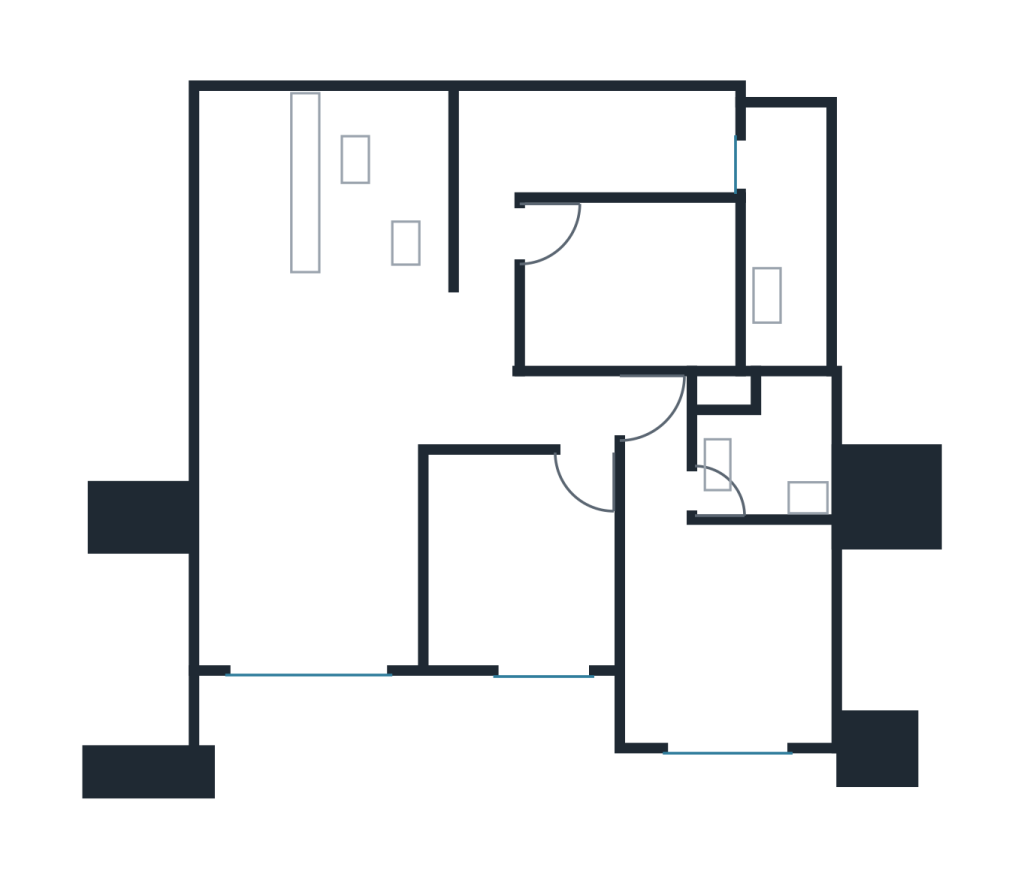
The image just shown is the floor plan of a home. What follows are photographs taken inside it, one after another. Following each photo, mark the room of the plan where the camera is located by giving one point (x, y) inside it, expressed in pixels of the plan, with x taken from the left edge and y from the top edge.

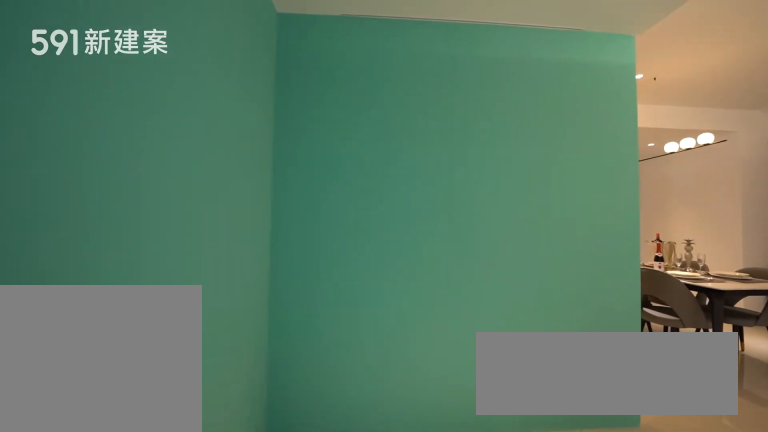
(254, 189)
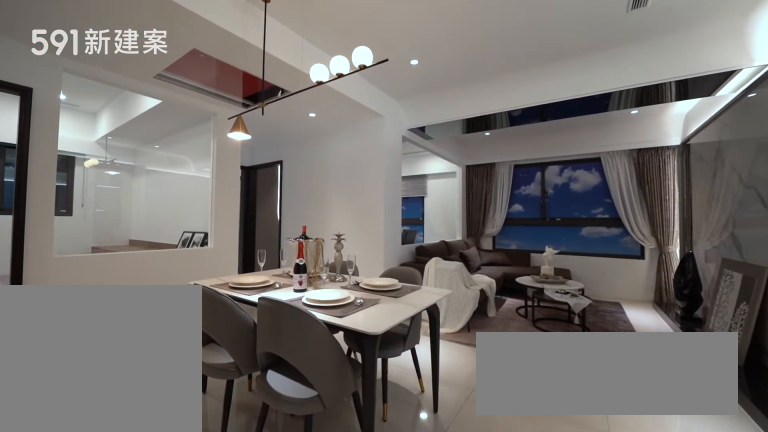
(332, 367)
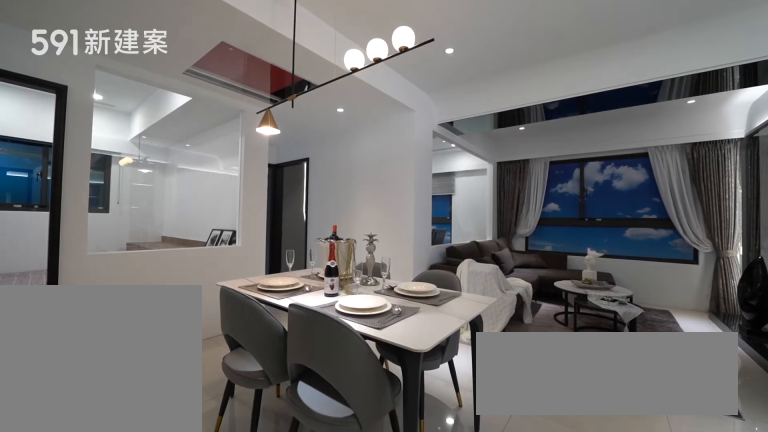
(332, 367)
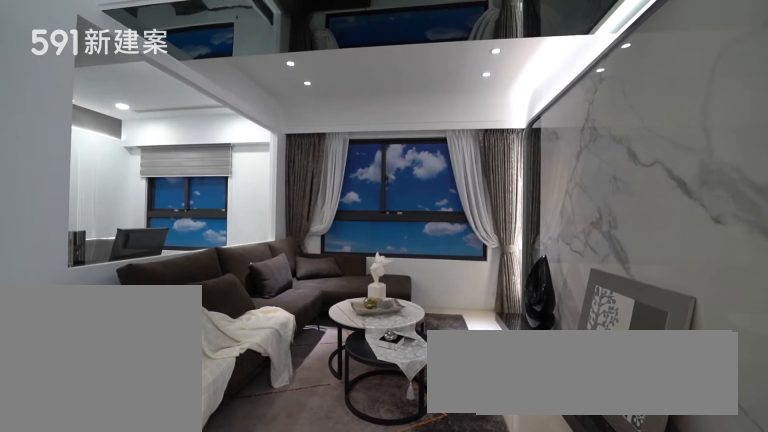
(309, 556)
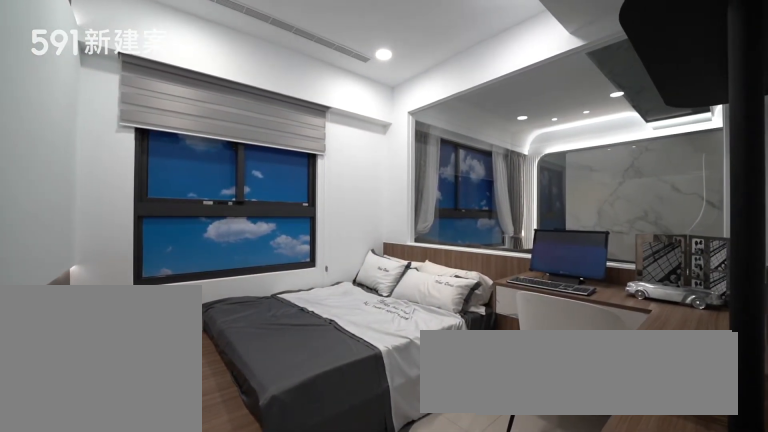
(520, 558)
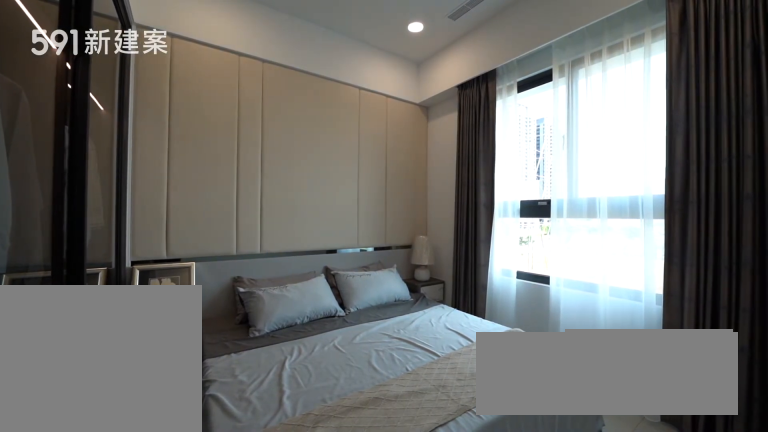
(719, 604)
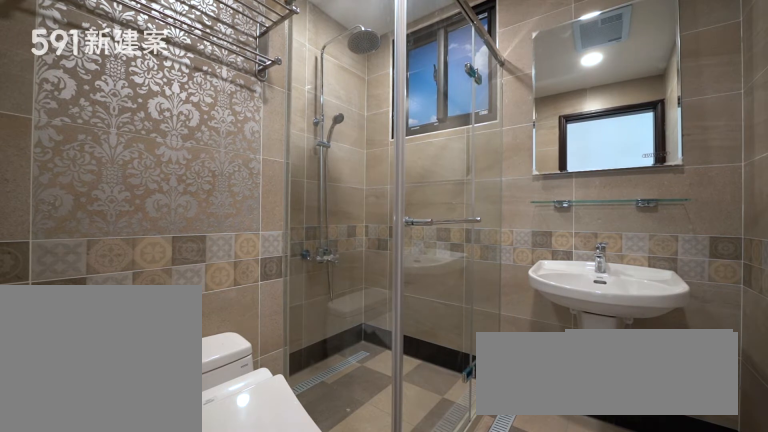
(768, 445)
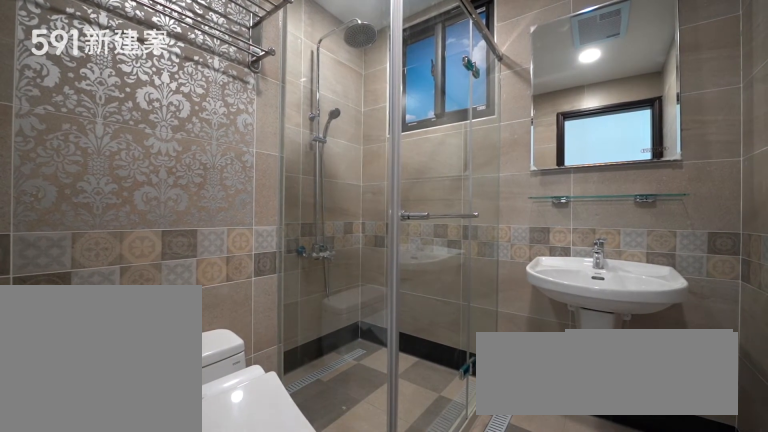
(768, 445)
